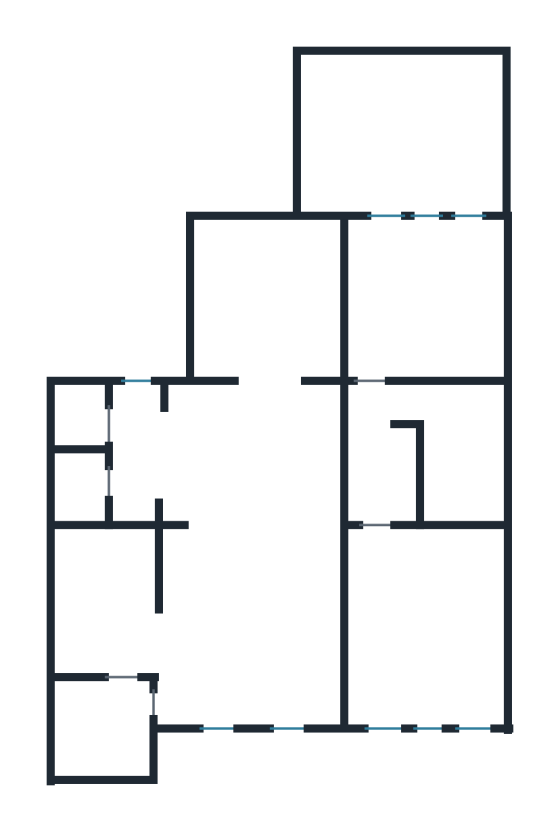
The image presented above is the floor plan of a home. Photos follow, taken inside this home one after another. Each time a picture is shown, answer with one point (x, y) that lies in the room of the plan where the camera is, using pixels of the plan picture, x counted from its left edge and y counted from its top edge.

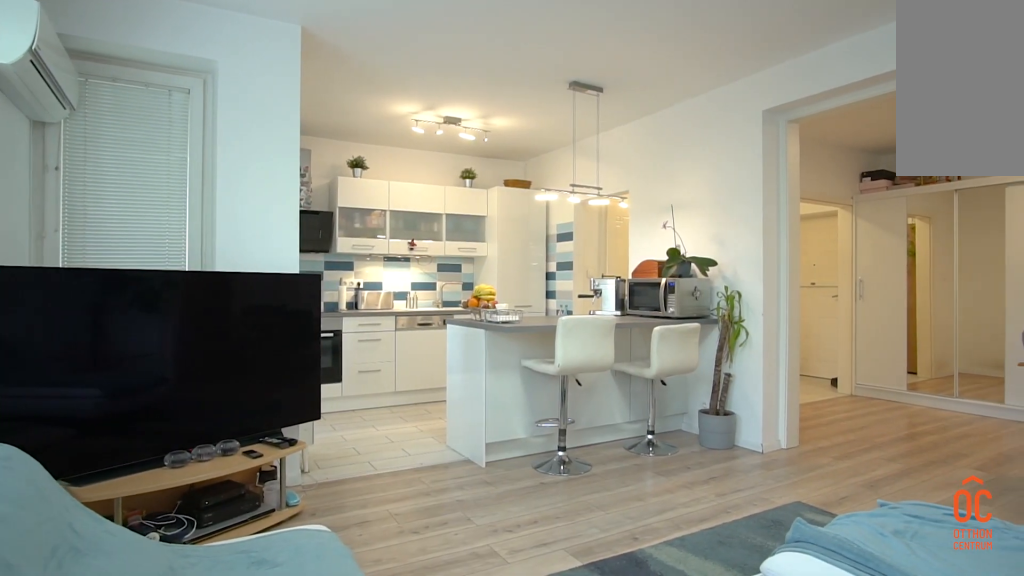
(275, 559)
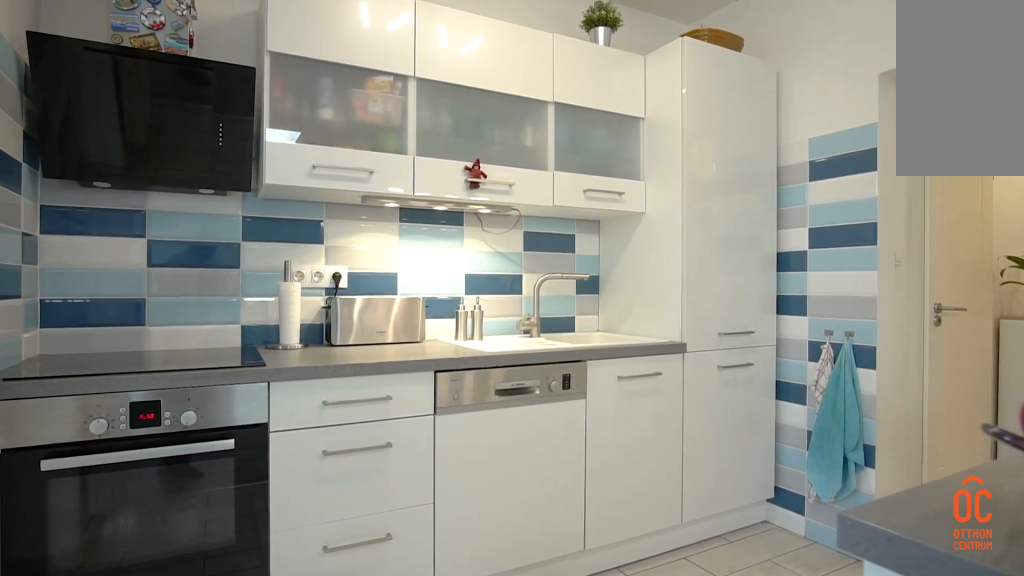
(106, 605)
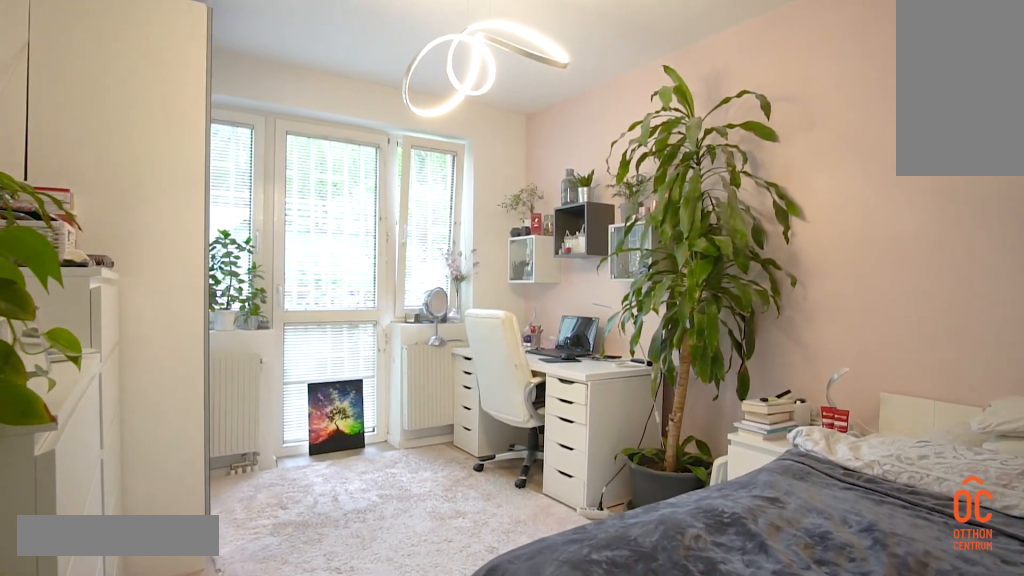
(440, 296)
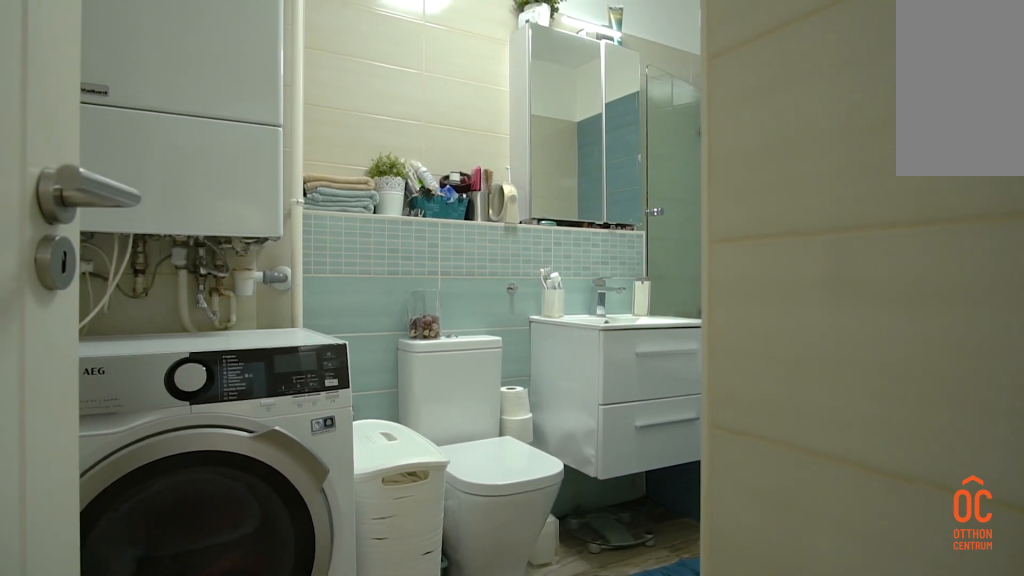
(470, 451)
